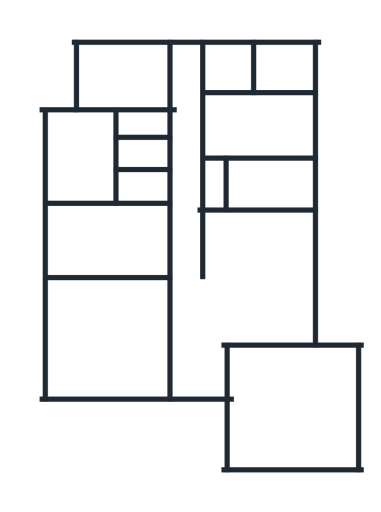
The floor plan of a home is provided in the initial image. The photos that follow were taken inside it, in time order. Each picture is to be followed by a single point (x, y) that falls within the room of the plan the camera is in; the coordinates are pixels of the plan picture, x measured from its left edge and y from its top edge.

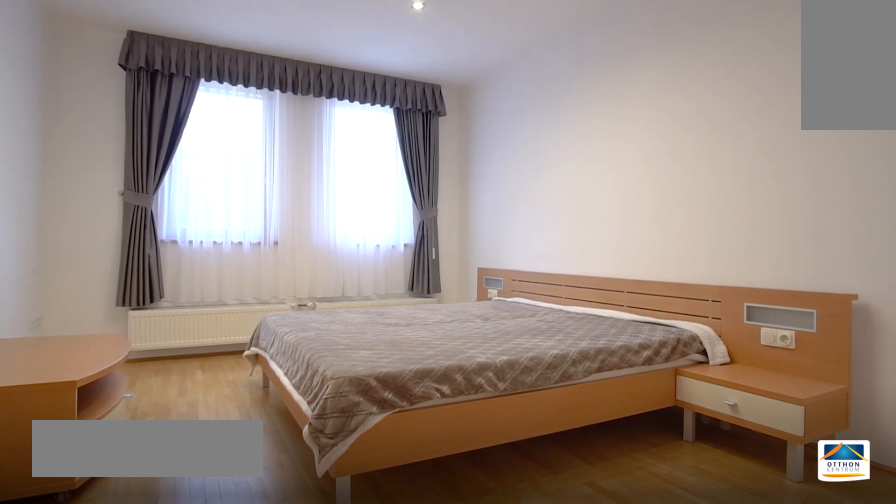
(125, 77)
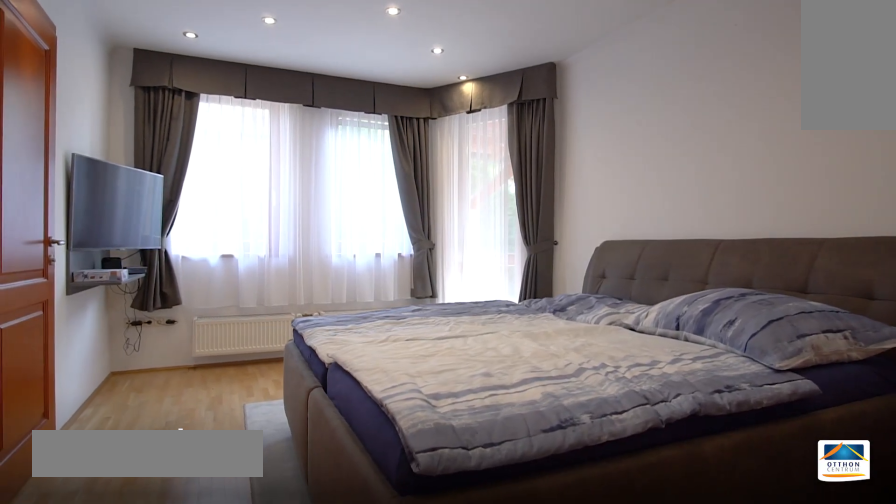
(272, 130)
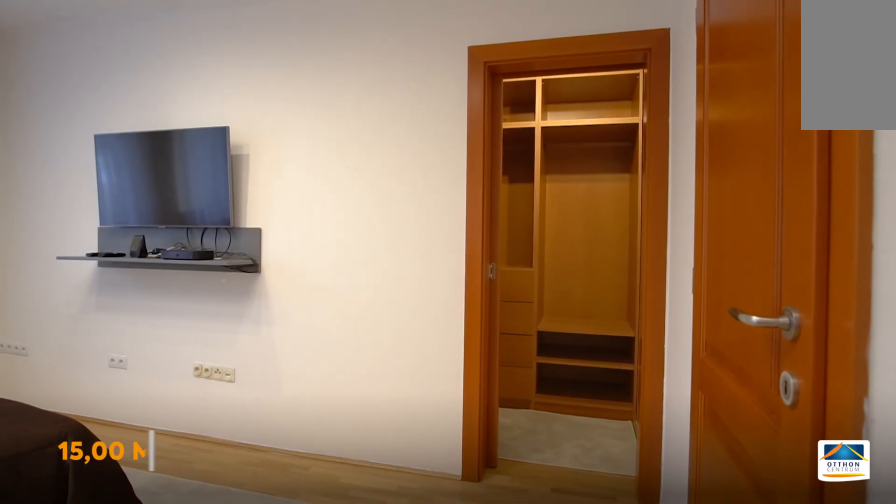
(110, 240)
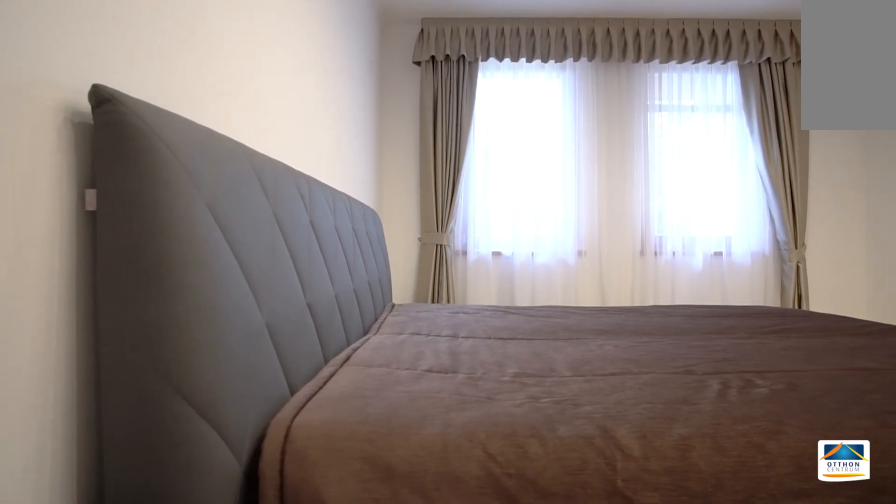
(108, 241)
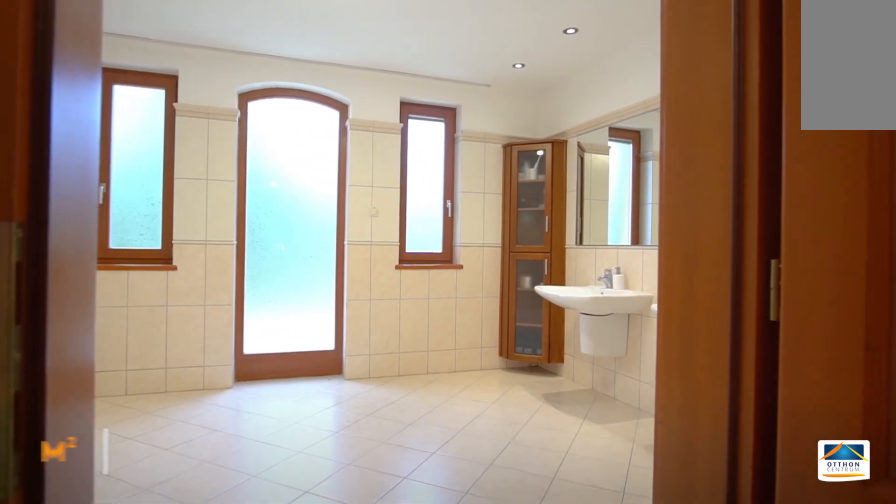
(146, 156)
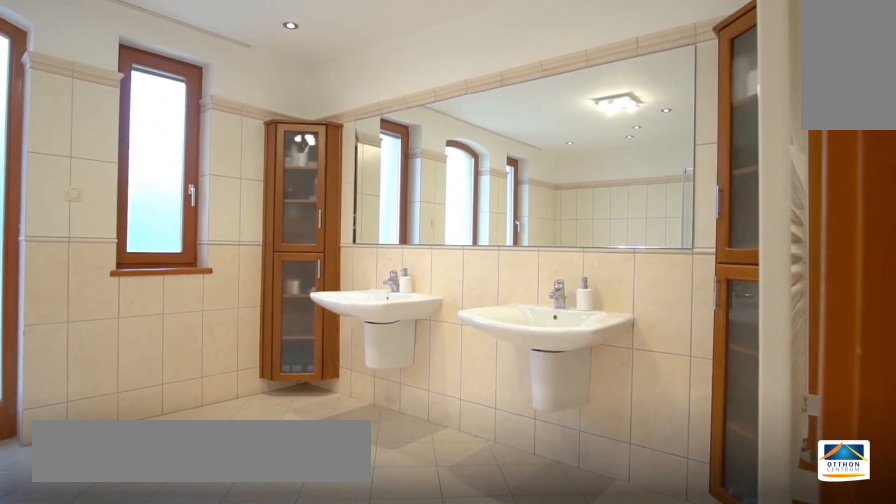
(82, 156)
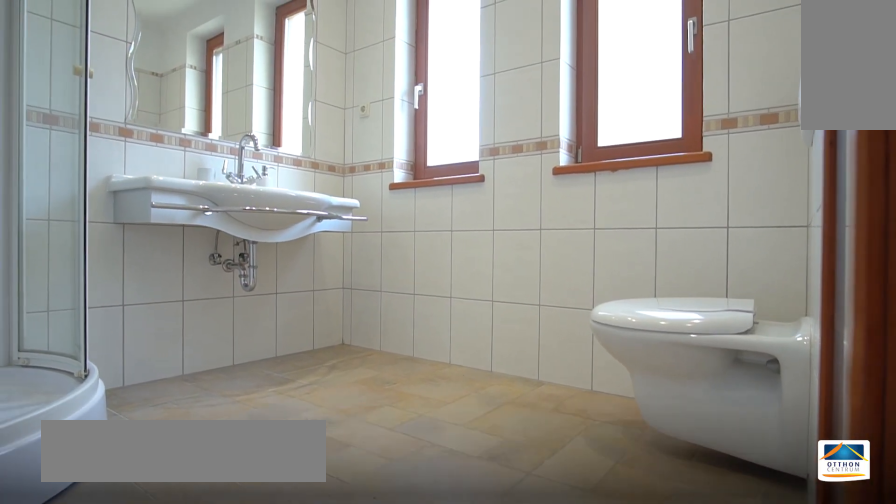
(287, 68)
